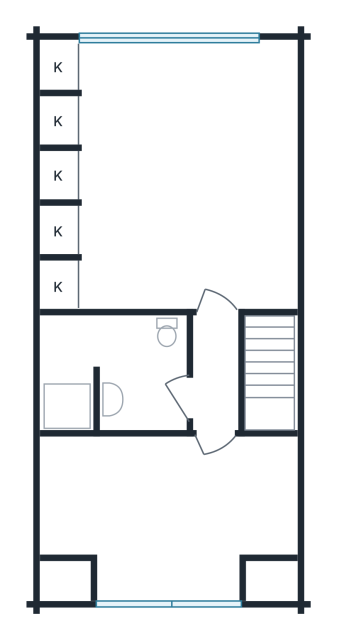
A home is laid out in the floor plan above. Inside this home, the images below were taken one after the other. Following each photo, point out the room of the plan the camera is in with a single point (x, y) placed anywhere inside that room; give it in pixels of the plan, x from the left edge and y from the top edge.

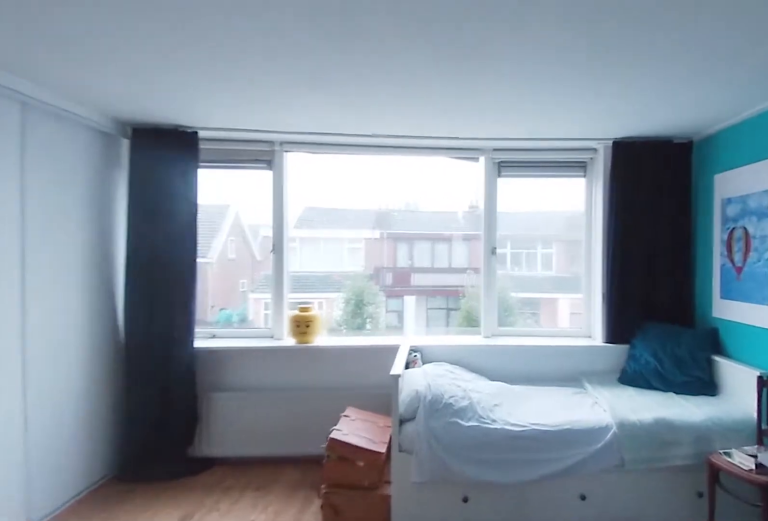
(174, 114)
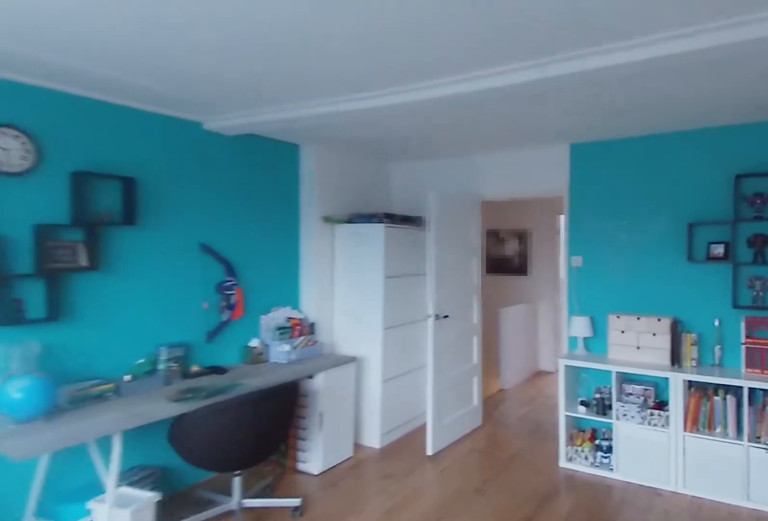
(174, 114)
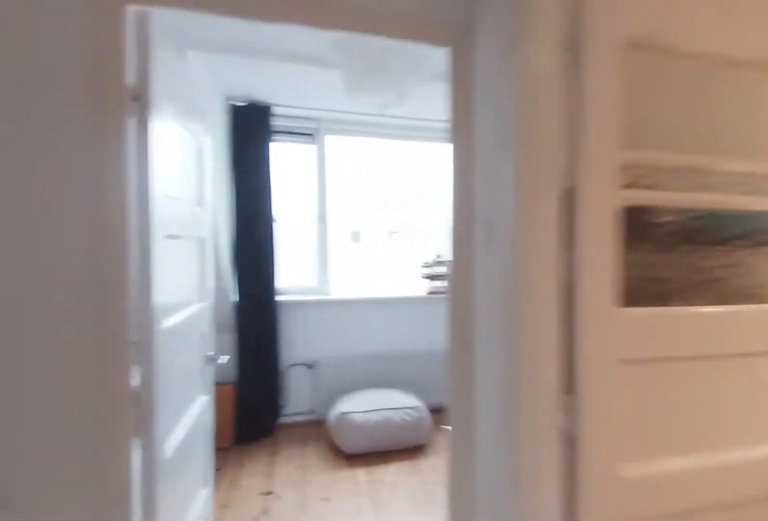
(222, 375)
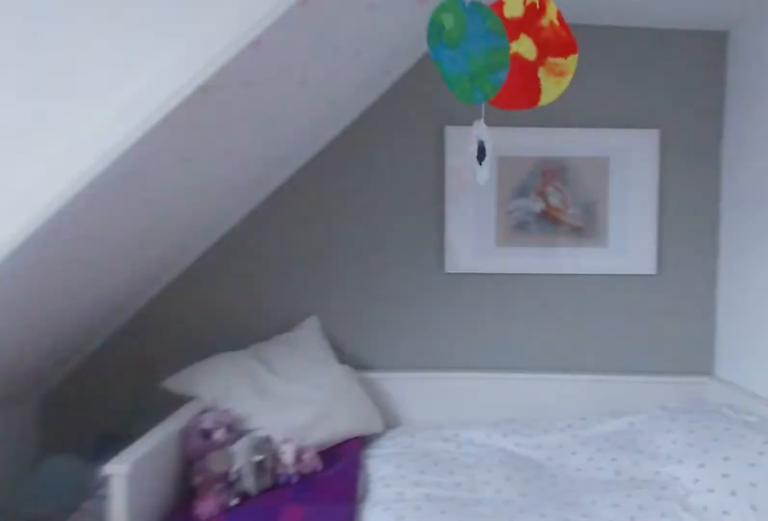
(169, 510)
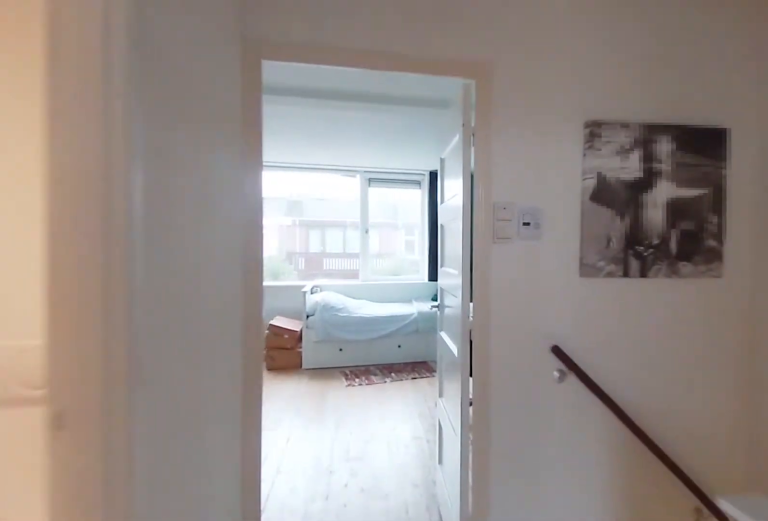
(222, 375)
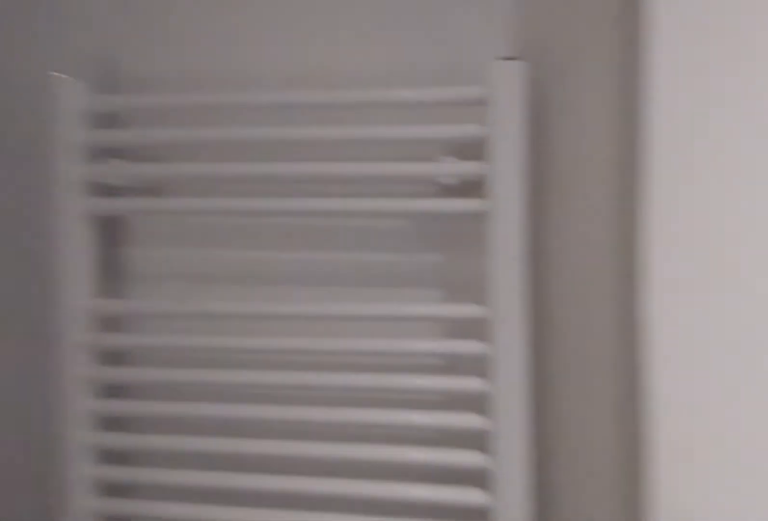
(89, 384)
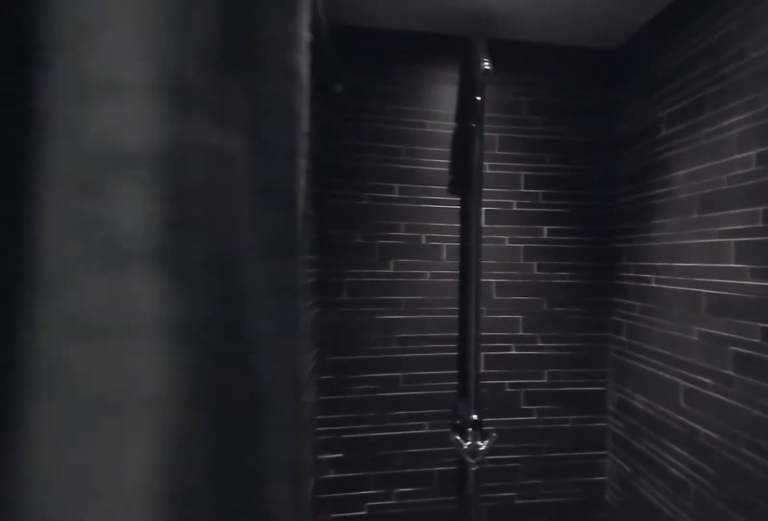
(89, 384)
